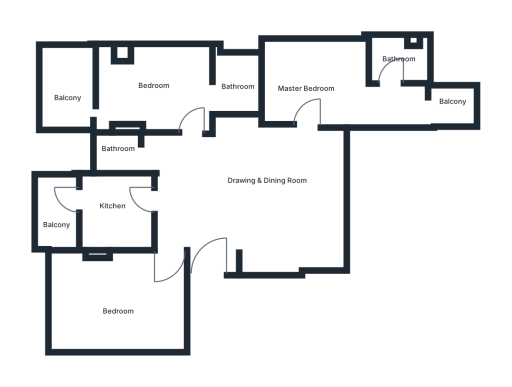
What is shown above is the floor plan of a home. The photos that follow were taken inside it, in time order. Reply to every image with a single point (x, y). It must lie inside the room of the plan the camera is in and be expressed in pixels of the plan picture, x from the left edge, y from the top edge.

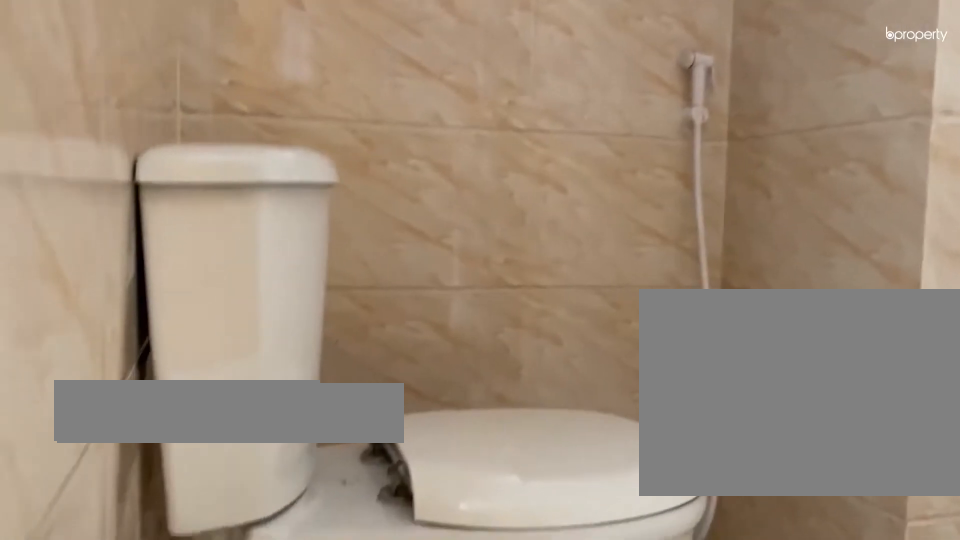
(231, 85)
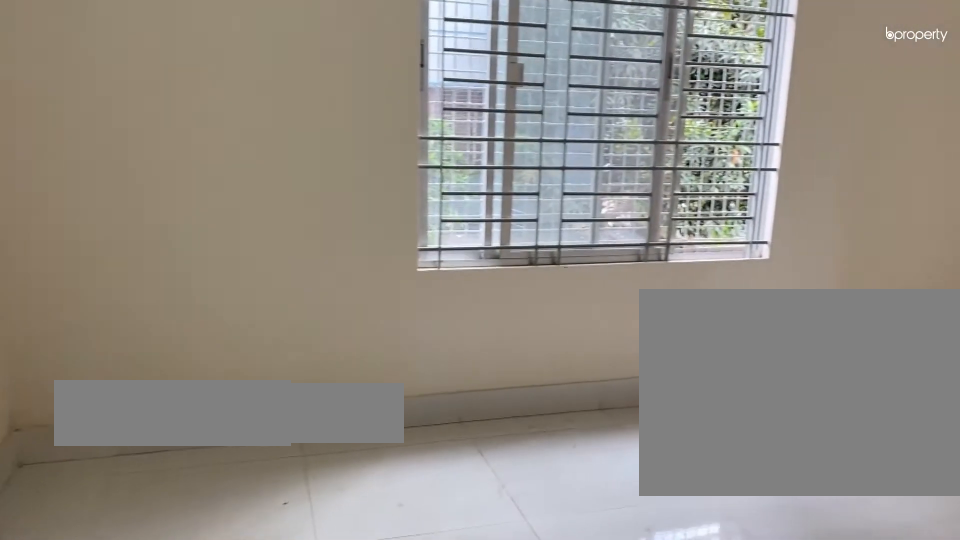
(312, 90)
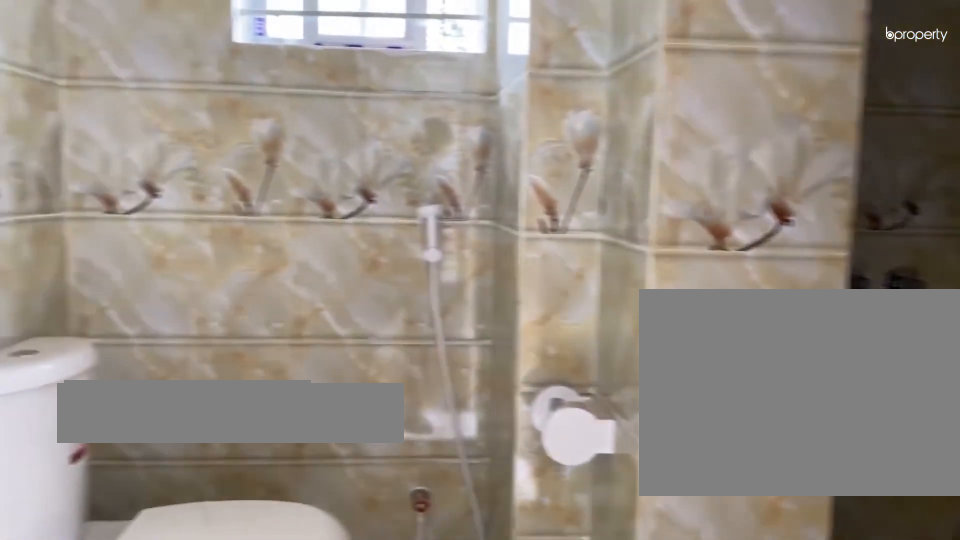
(401, 63)
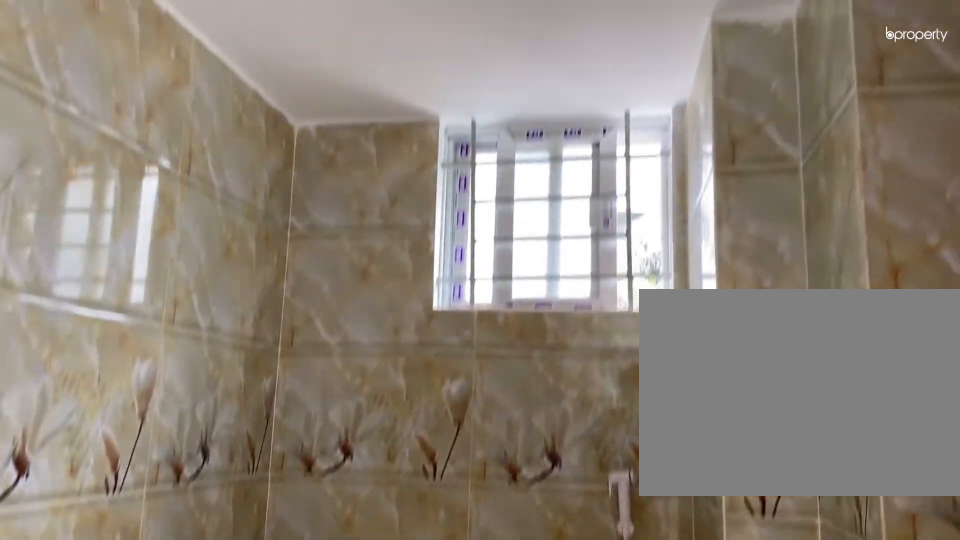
(401, 63)
